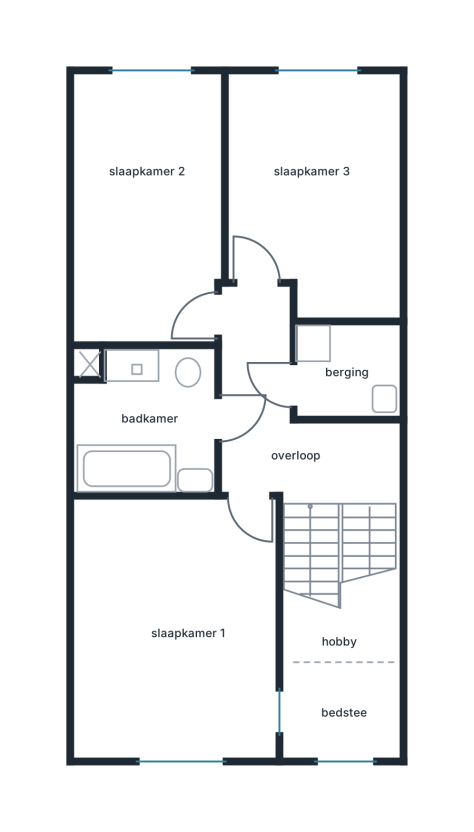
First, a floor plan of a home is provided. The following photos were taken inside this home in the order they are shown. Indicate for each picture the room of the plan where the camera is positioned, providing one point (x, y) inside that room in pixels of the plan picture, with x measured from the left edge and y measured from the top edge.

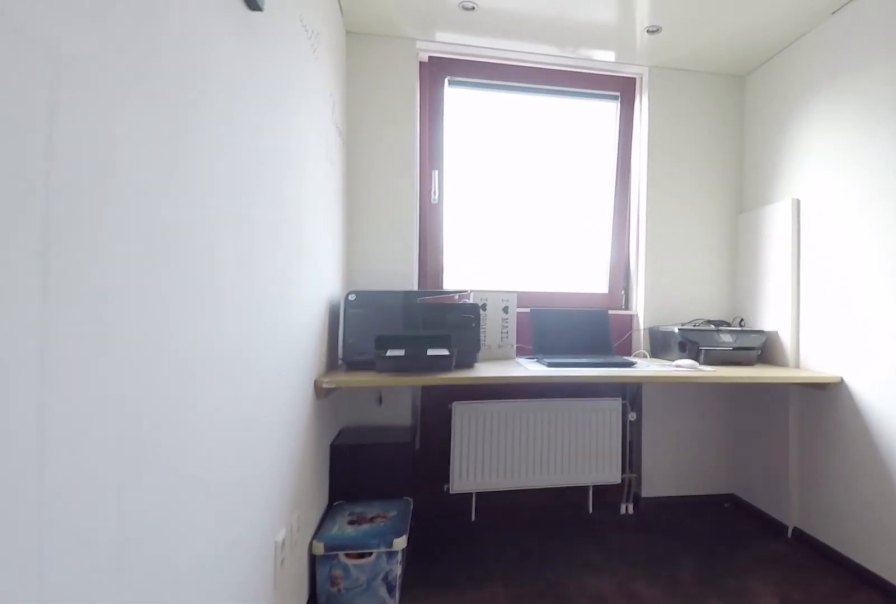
(343, 671)
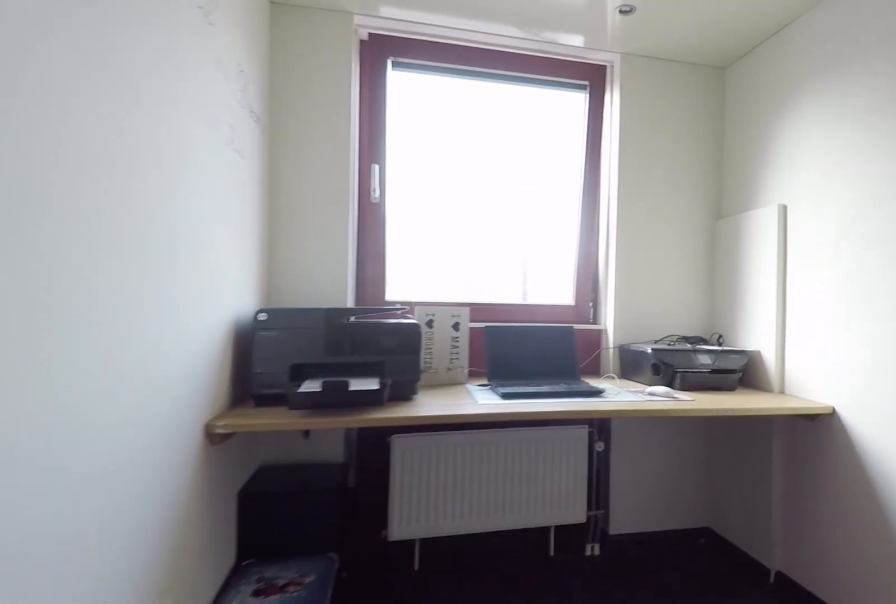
(343, 671)
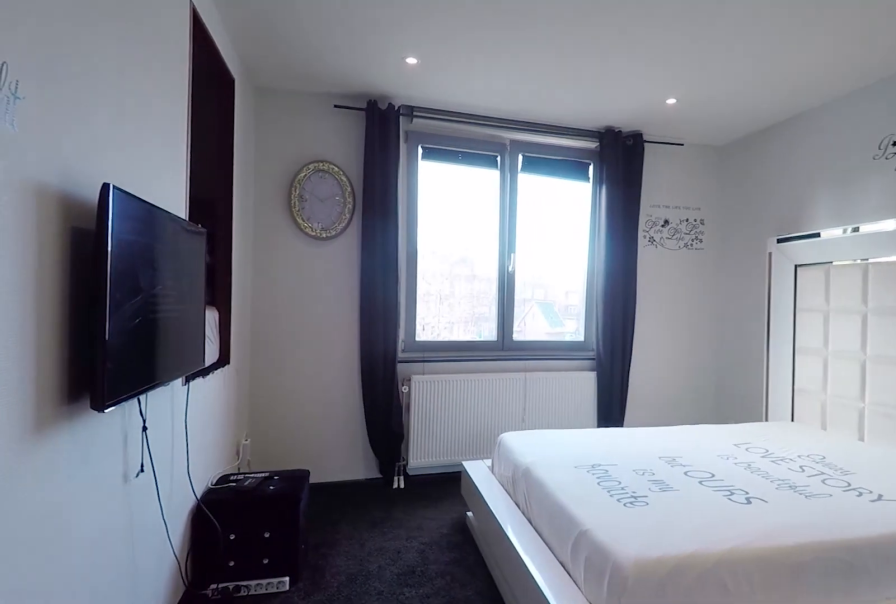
(178, 627)
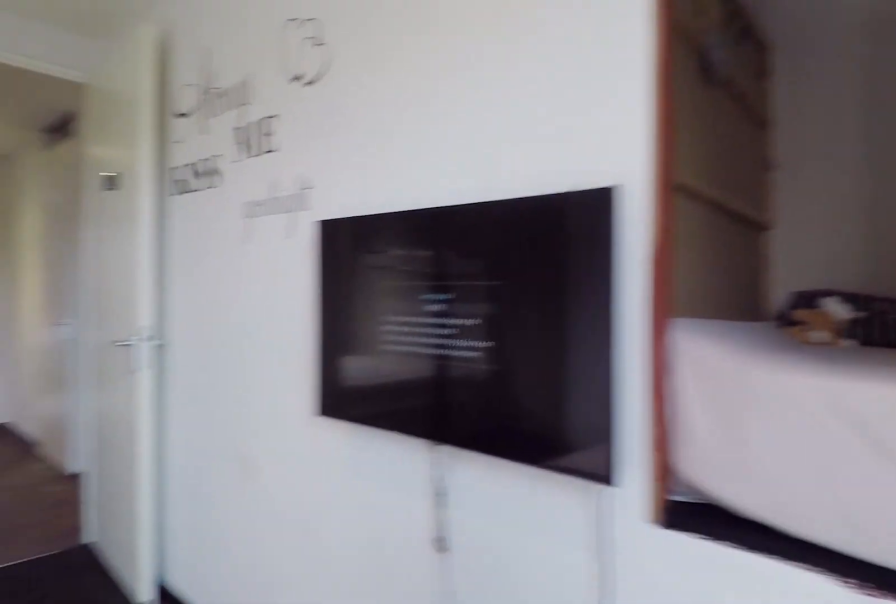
(178, 627)
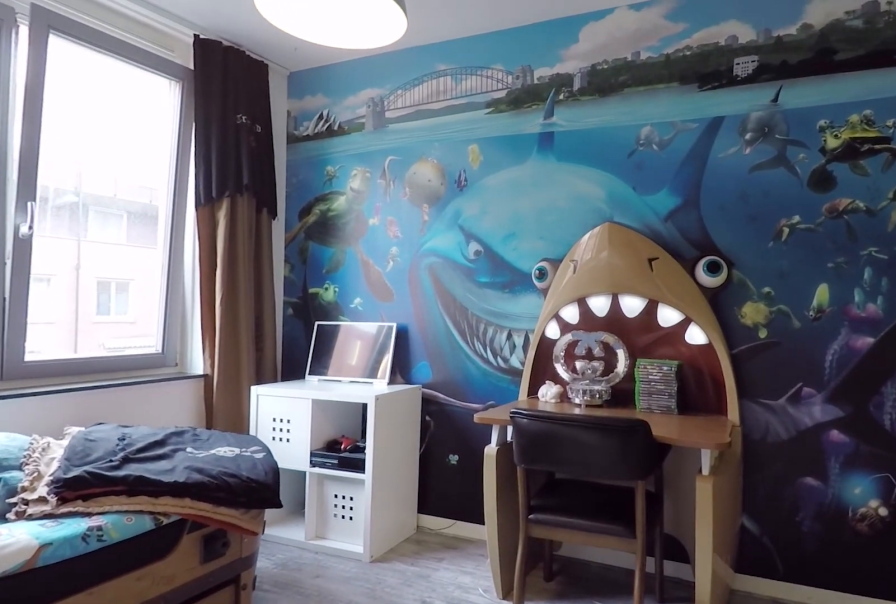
(315, 191)
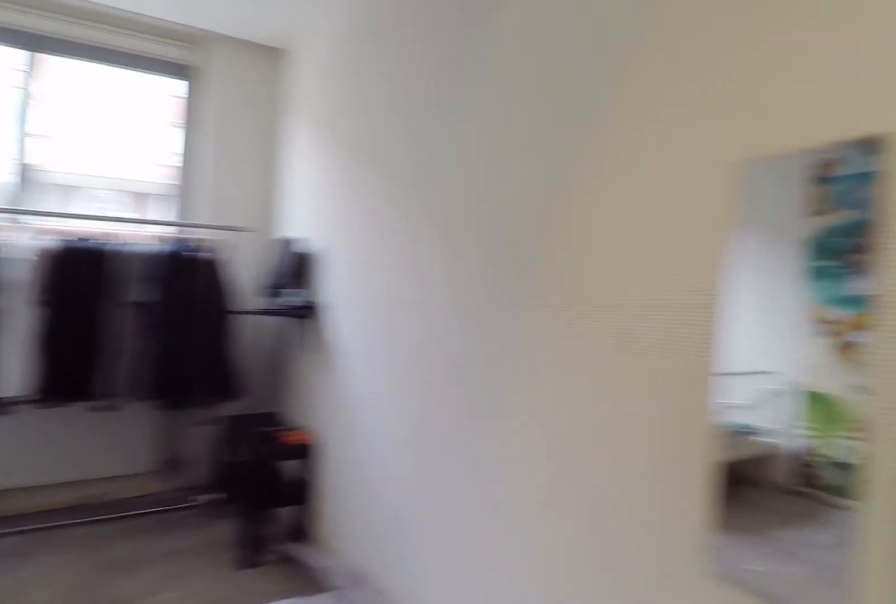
(148, 209)
